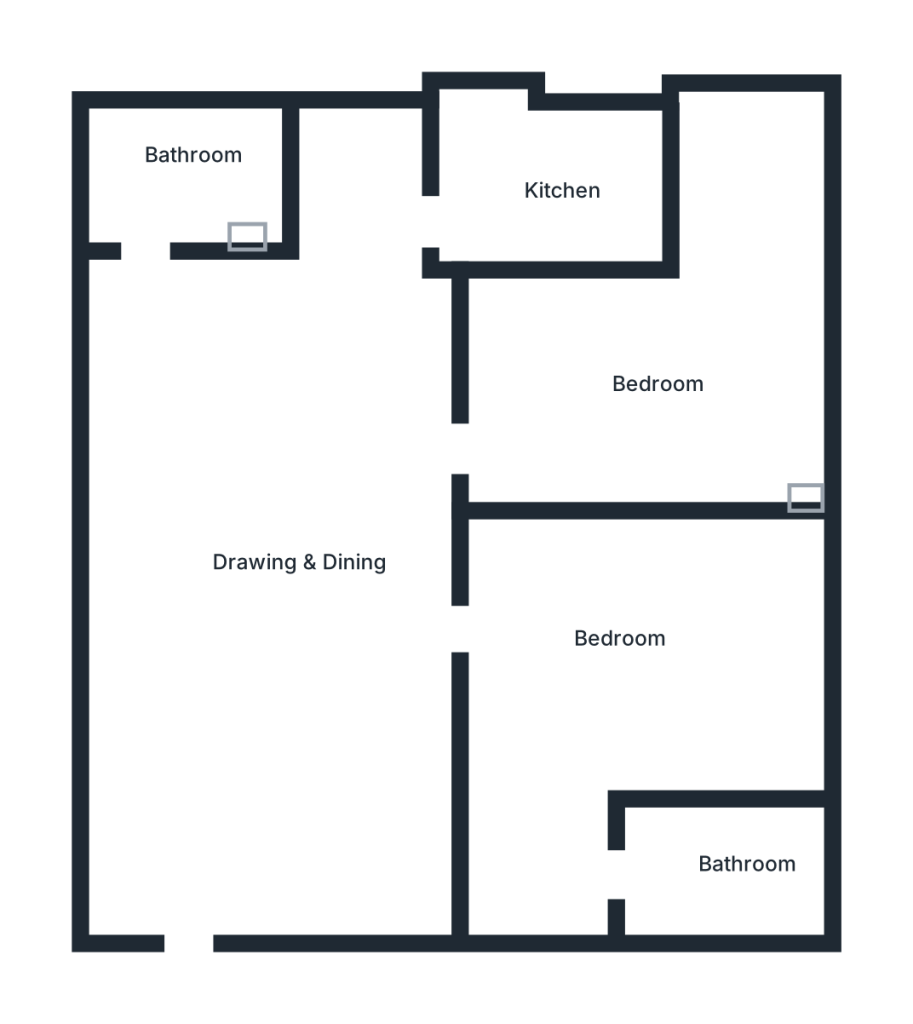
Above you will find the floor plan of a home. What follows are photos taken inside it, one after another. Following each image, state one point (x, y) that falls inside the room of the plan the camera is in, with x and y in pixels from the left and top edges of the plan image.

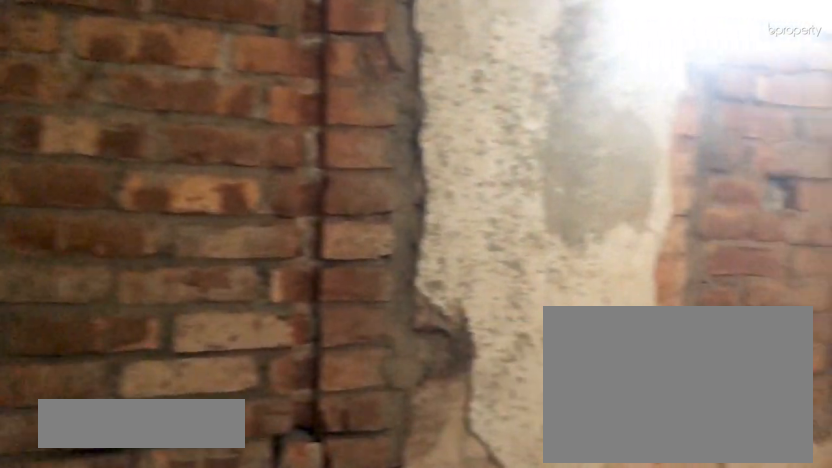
(174, 176)
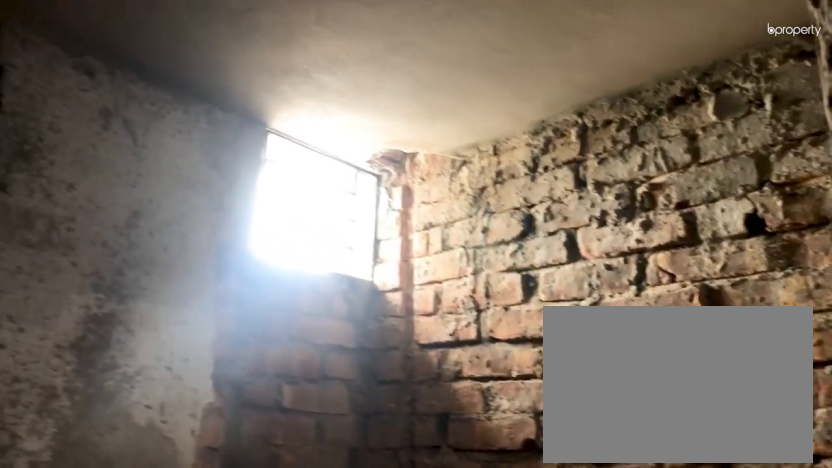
(174, 176)
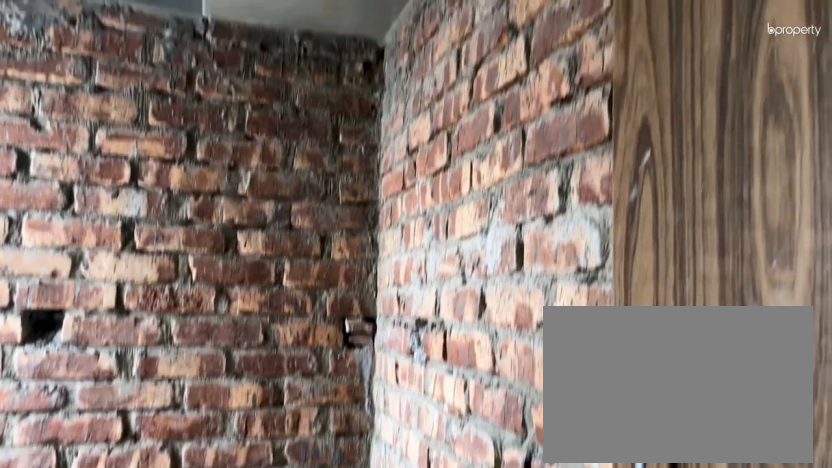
(551, 191)
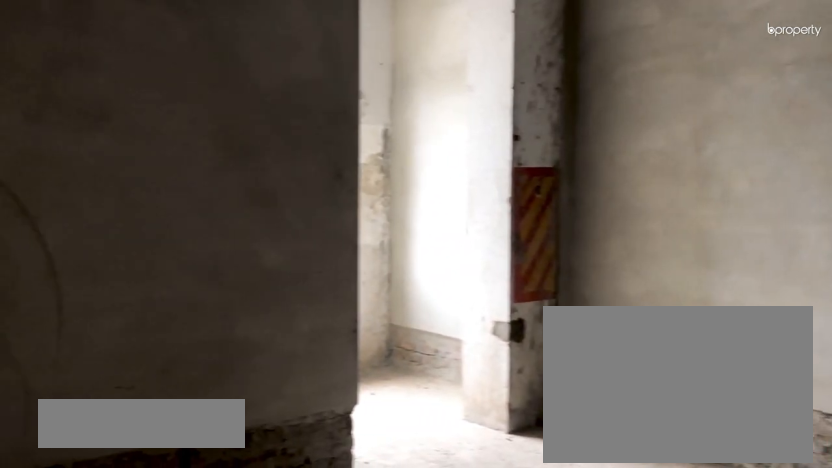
(677, 395)
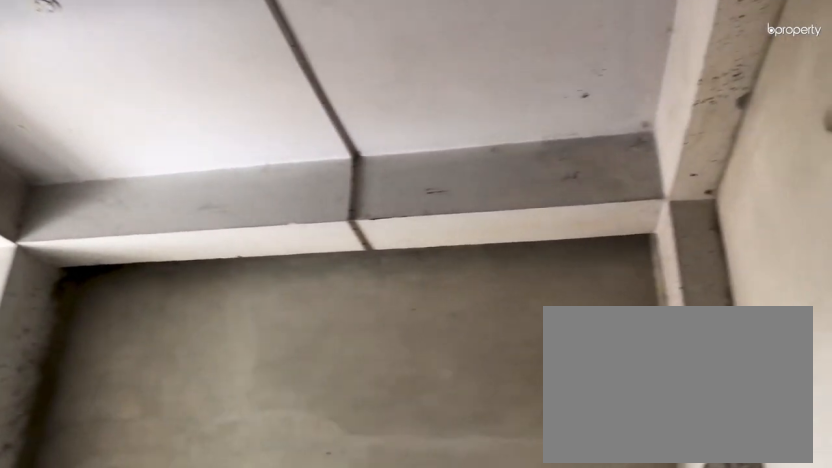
(677, 395)
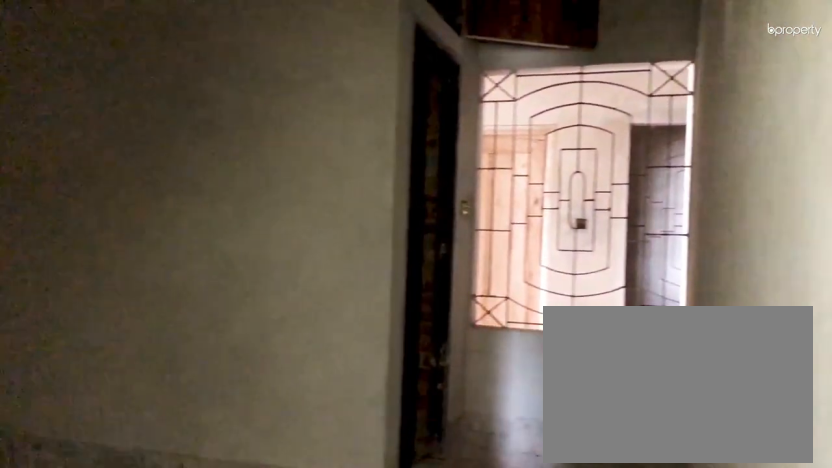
(599, 648)
